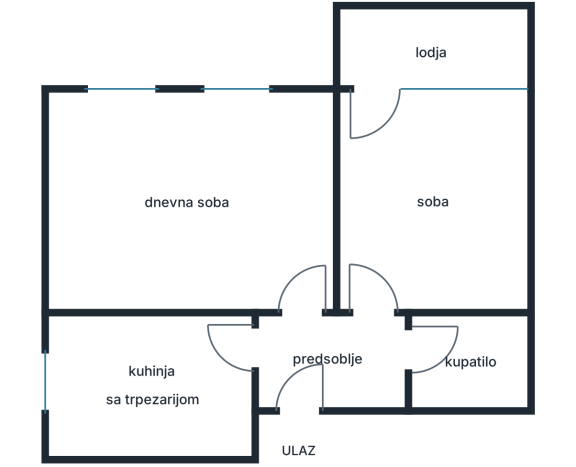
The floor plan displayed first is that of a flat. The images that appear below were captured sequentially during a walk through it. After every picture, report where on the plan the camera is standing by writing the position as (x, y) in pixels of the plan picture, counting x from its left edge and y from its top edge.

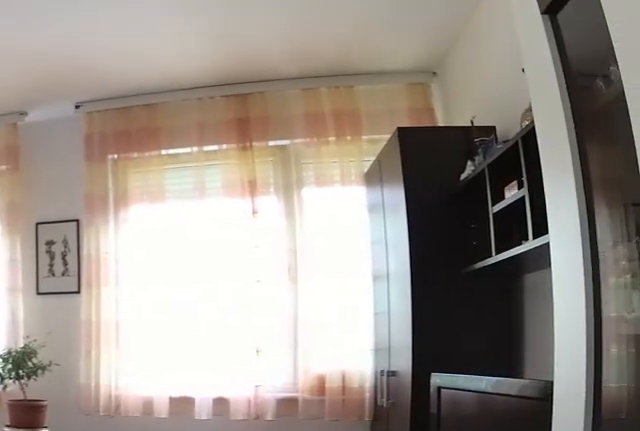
(291, 268)
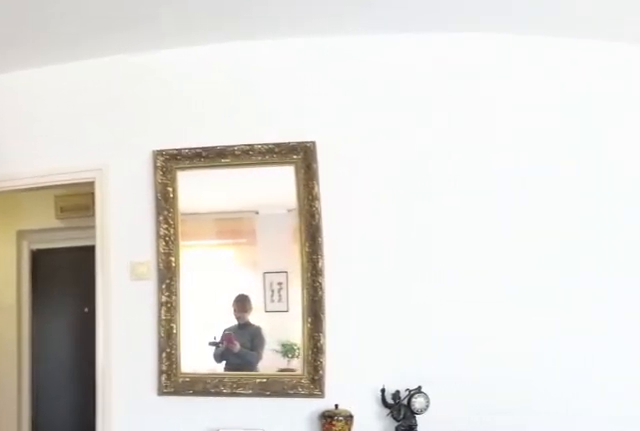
(239, 208)
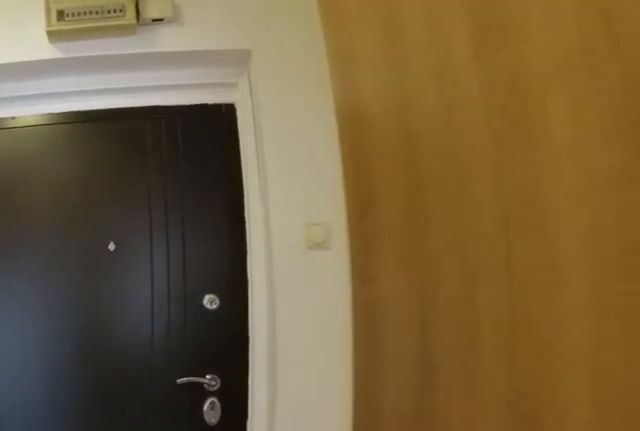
(303, 286)
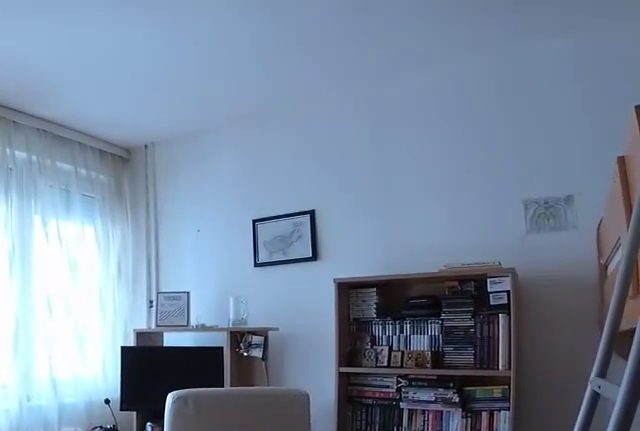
(366, 282)
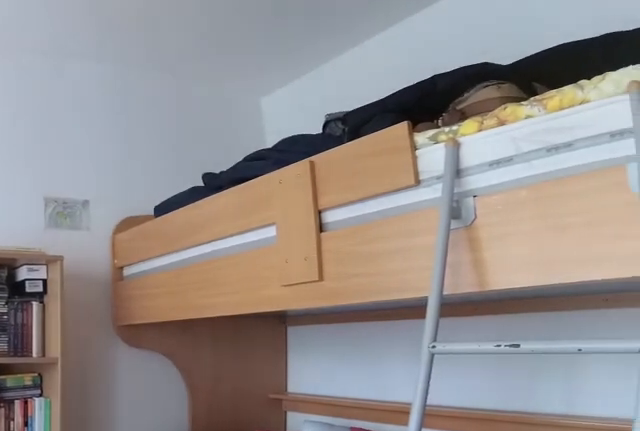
(370, 223)
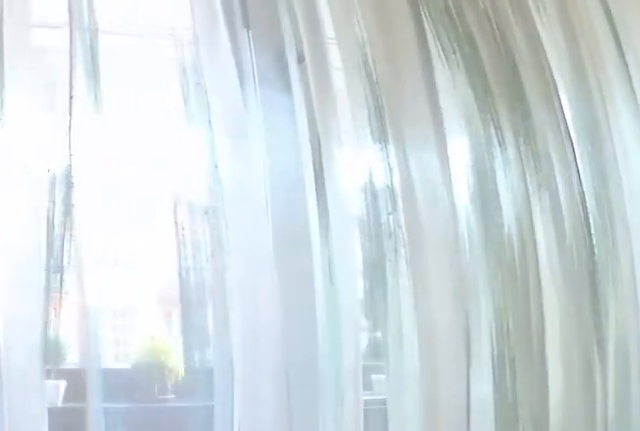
(386, 180)
